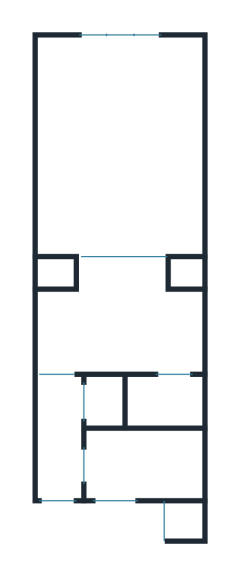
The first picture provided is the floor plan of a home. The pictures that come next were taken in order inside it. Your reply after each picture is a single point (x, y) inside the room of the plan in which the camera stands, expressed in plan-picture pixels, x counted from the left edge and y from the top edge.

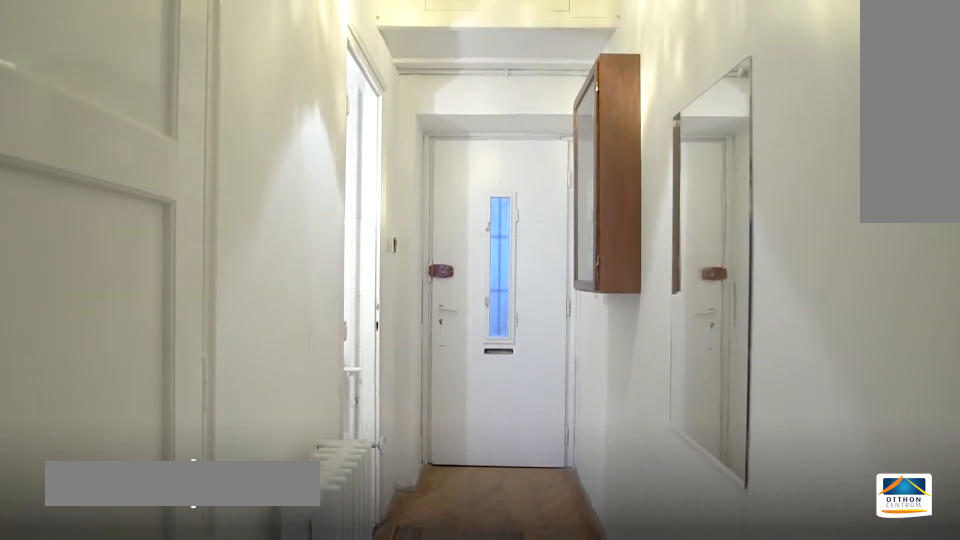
(58, 443)
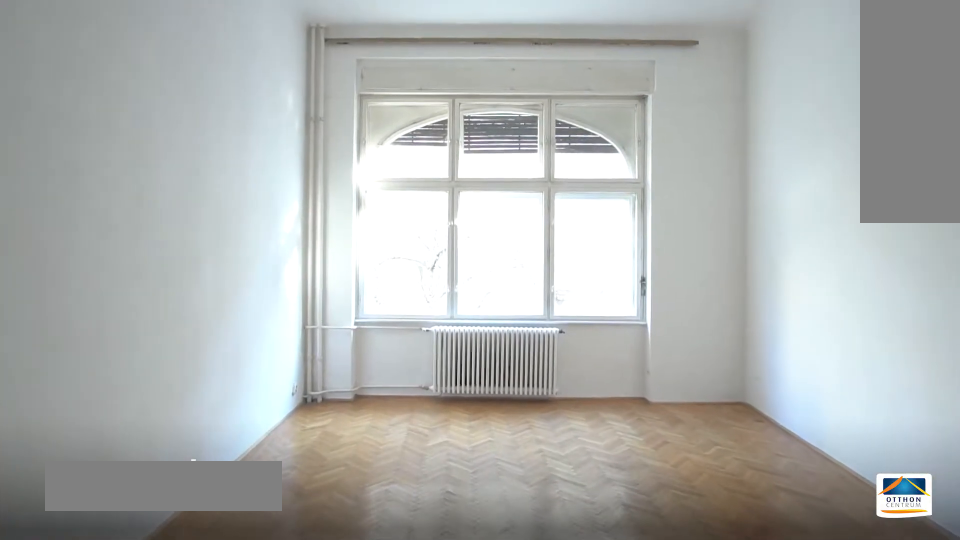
(124, 149)
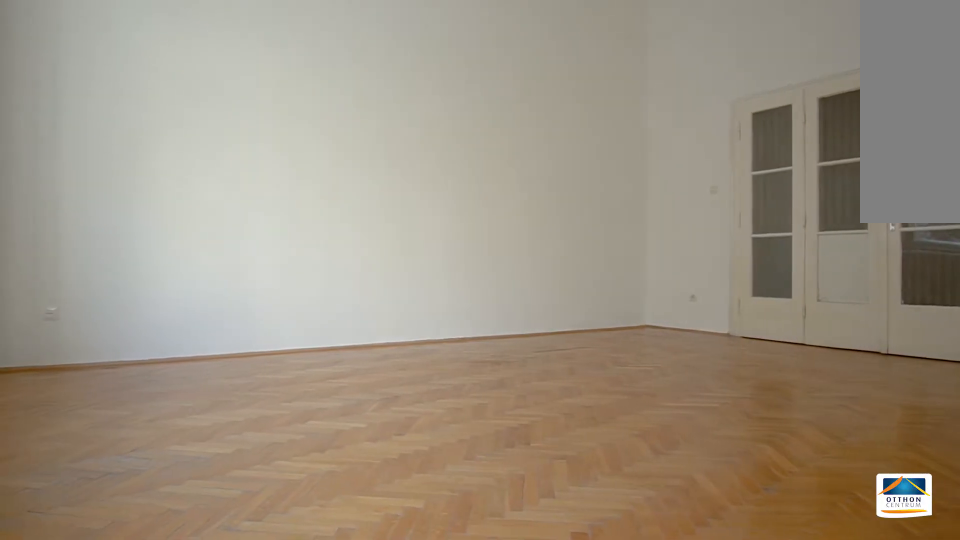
(123, 149)
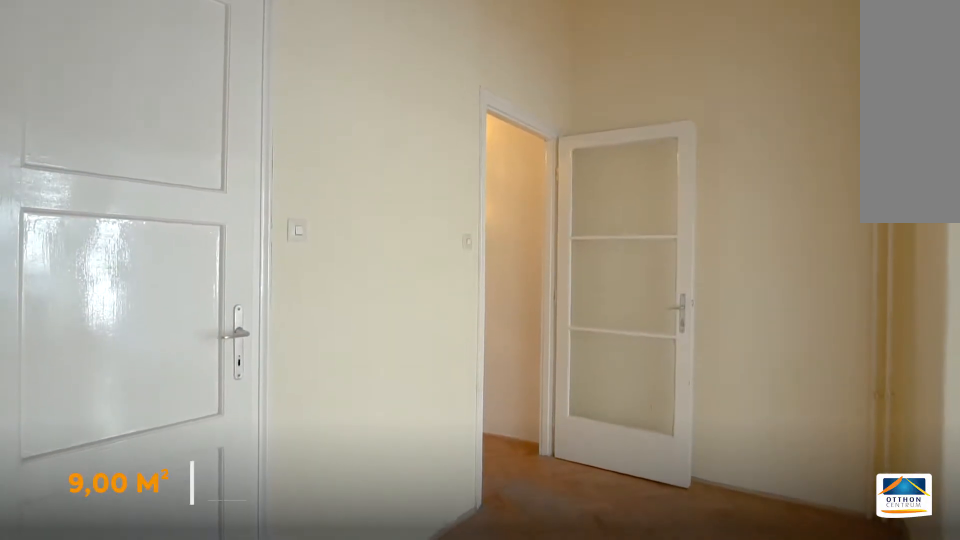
(123, 325)
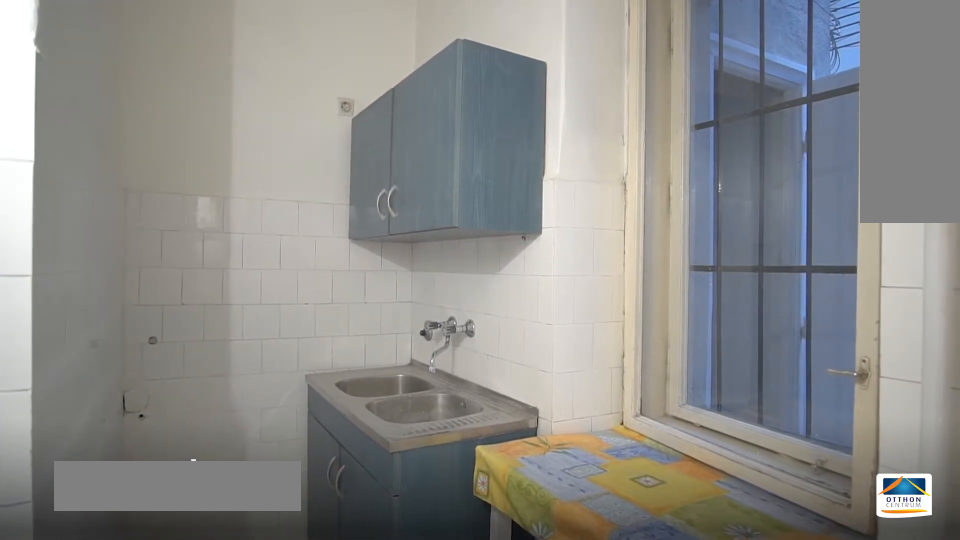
(141, 464)
